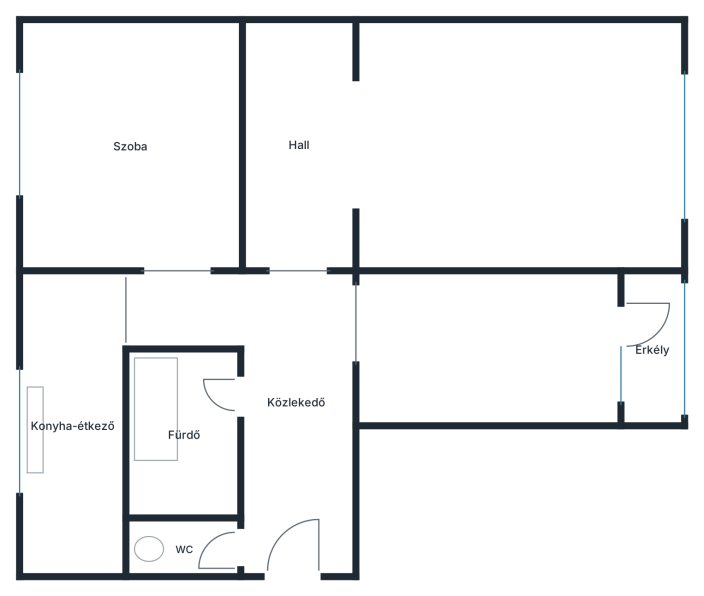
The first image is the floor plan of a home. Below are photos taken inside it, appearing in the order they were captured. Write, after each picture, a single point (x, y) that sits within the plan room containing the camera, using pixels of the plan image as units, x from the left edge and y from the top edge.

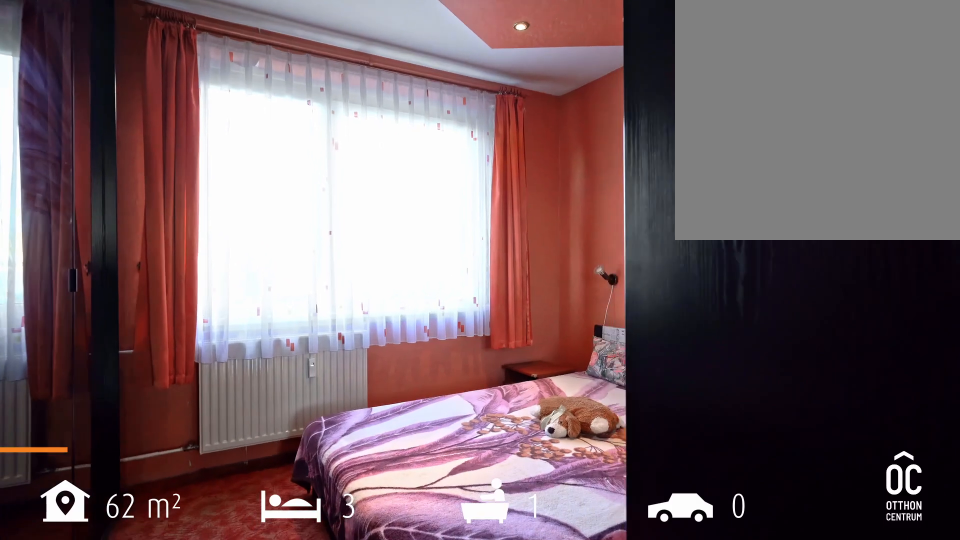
(144, 158)
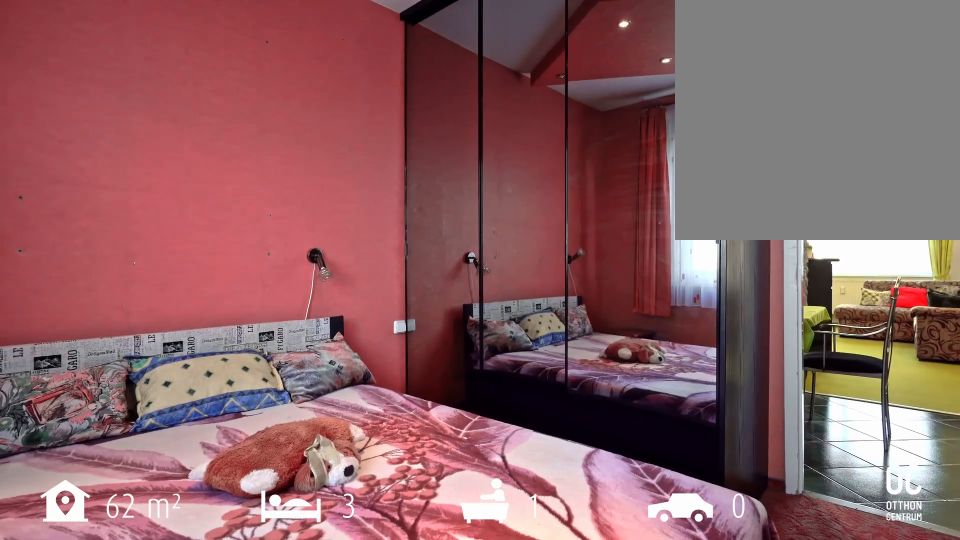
(144, 158)
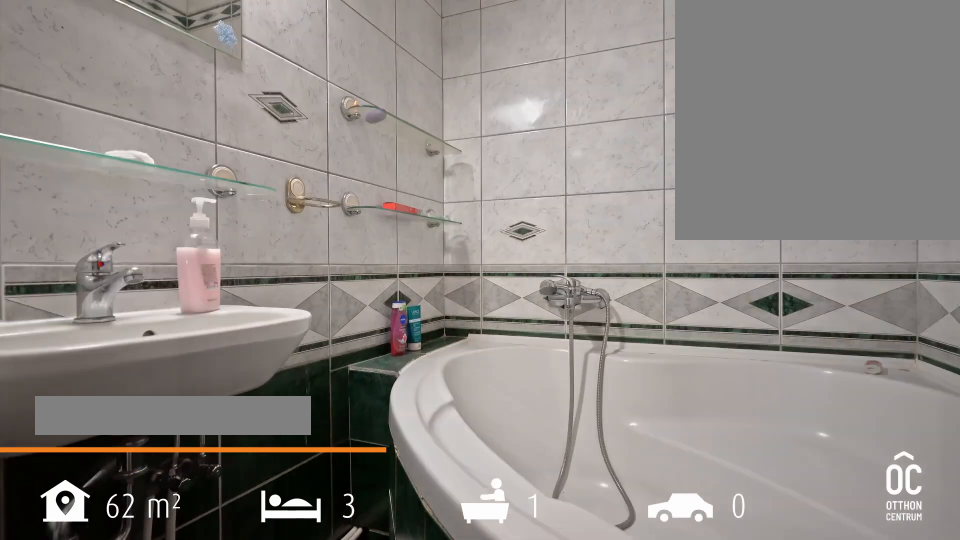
(184, 428)
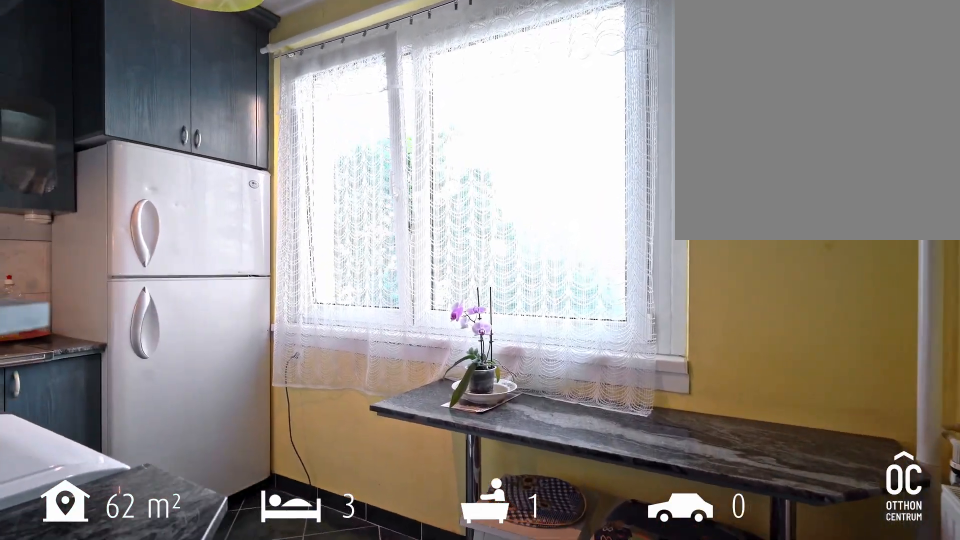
(79, 429)
